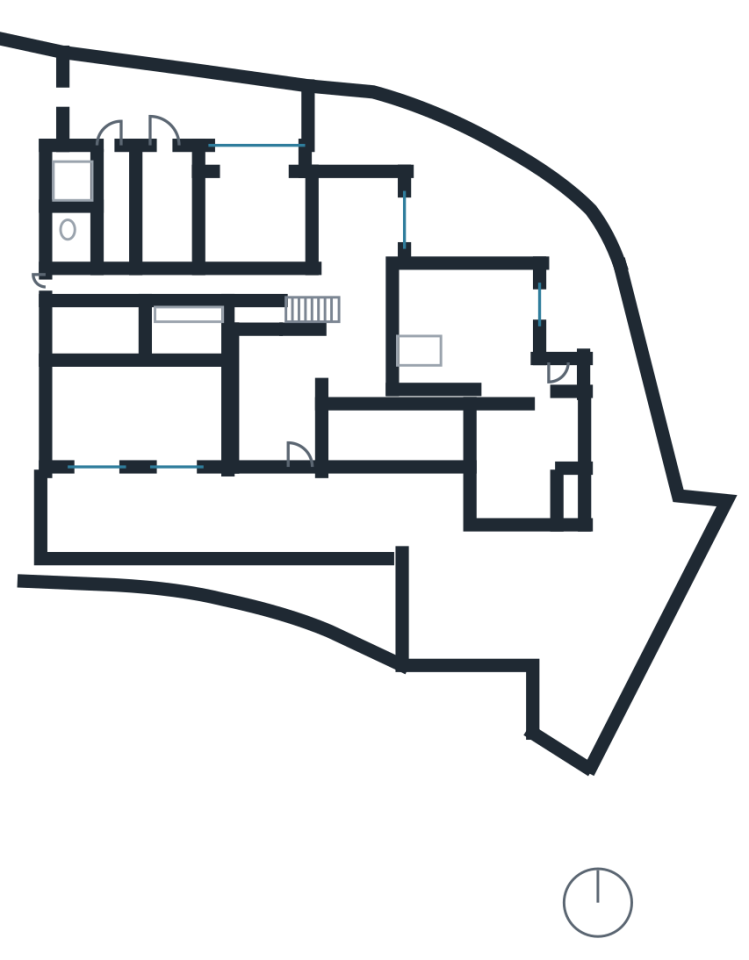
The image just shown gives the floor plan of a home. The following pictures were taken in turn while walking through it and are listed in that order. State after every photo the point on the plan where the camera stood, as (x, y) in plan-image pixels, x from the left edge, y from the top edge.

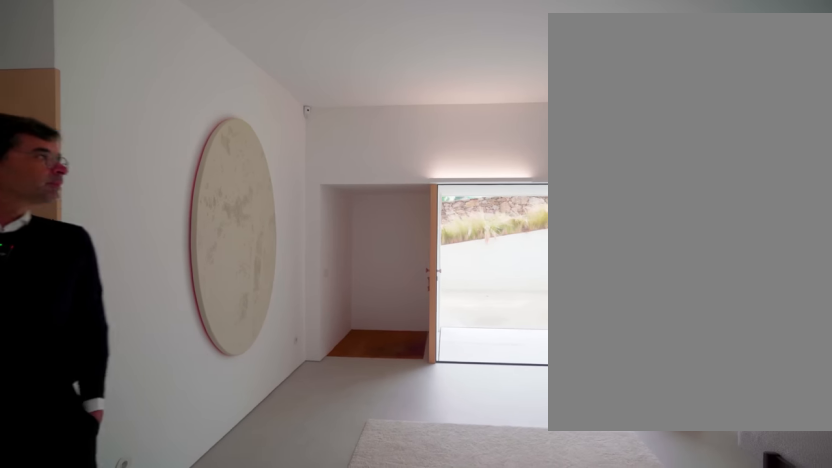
(261, 351)
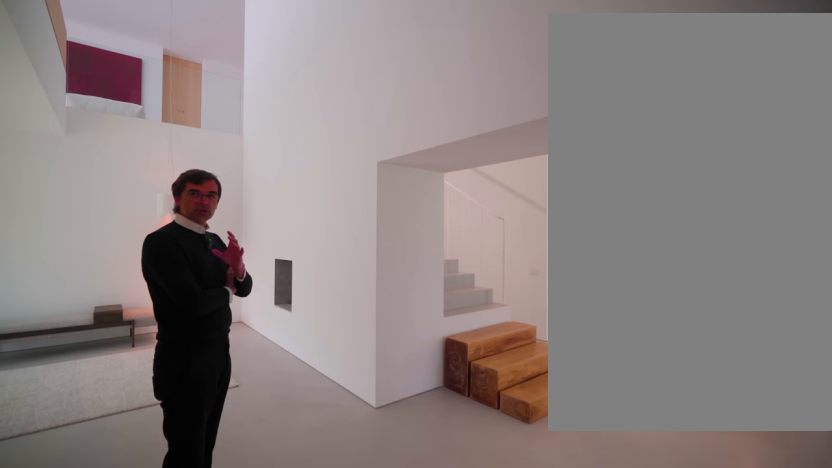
(373, 355)
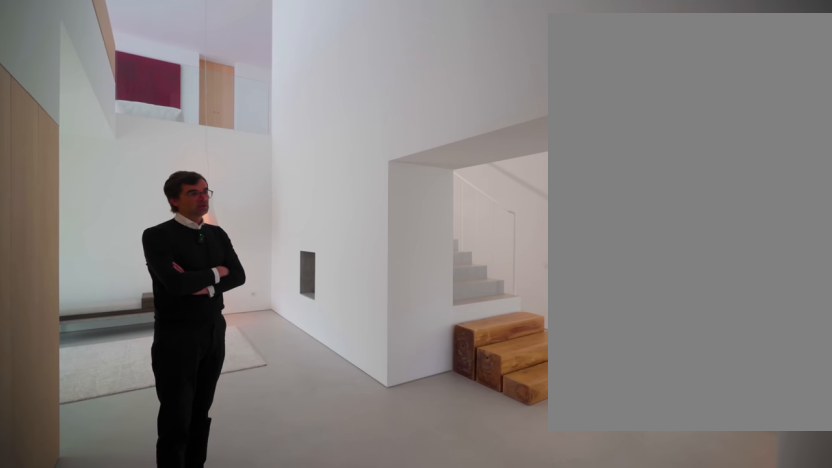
(374, 356)
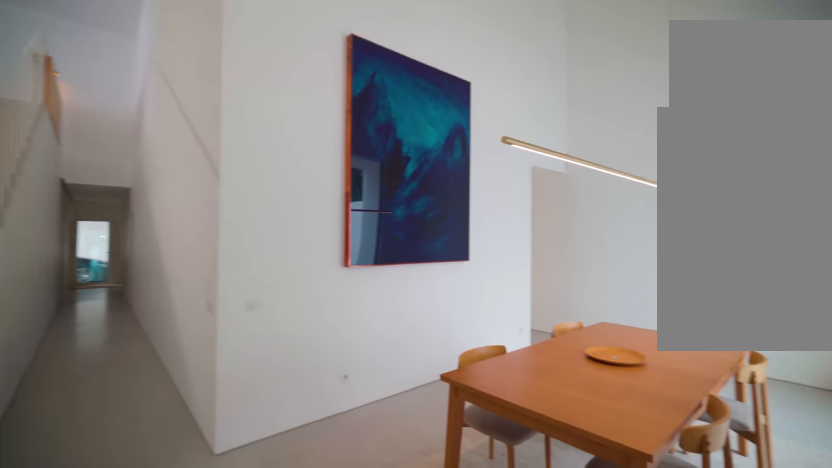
(384, 295)
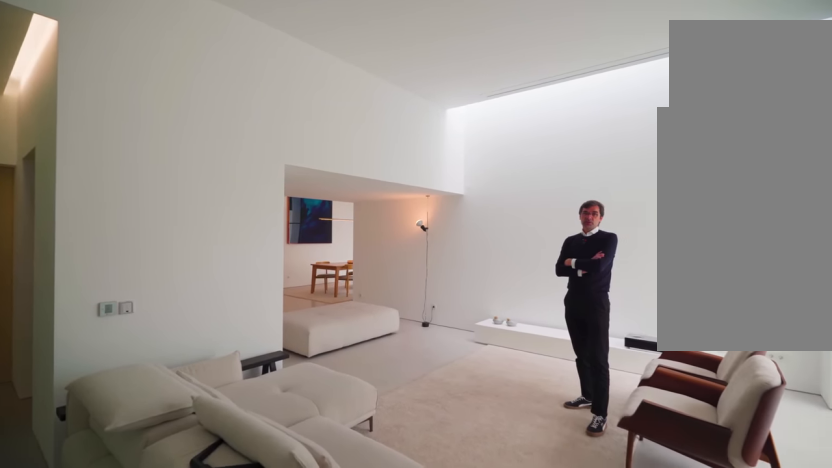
(490, 387)
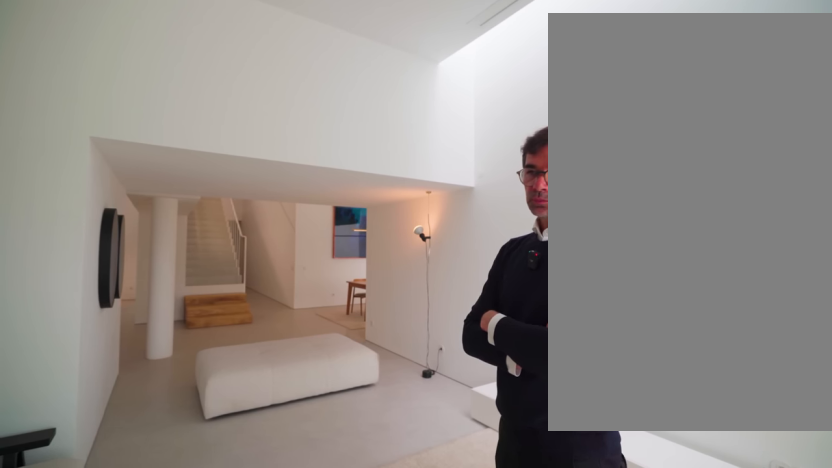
(515, 347)
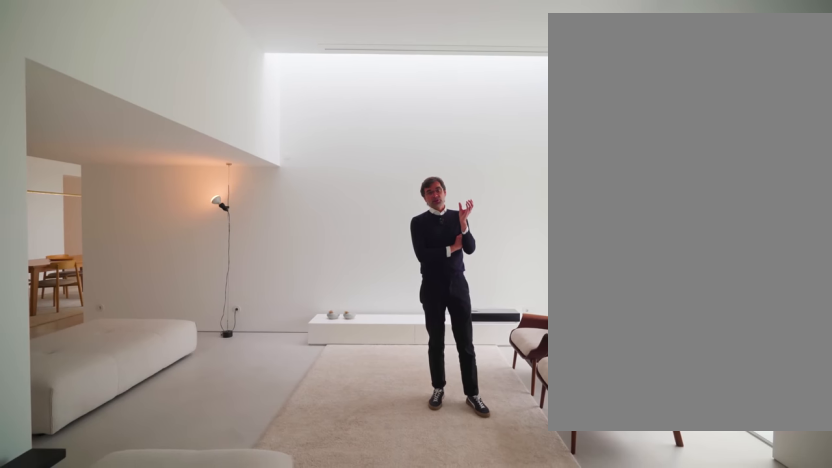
(495, 340)
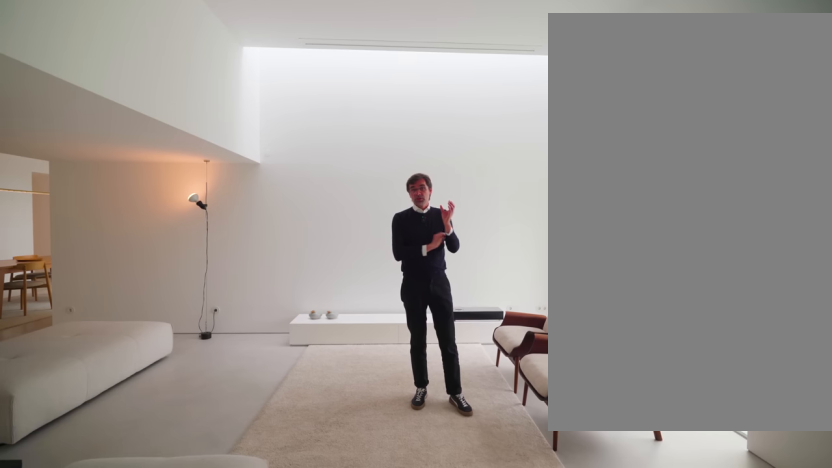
(494, 341)
